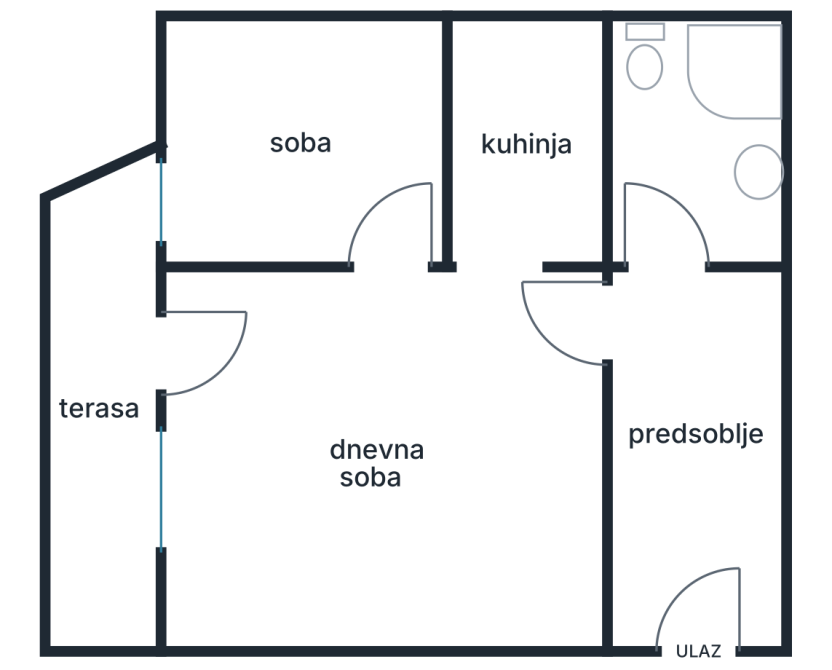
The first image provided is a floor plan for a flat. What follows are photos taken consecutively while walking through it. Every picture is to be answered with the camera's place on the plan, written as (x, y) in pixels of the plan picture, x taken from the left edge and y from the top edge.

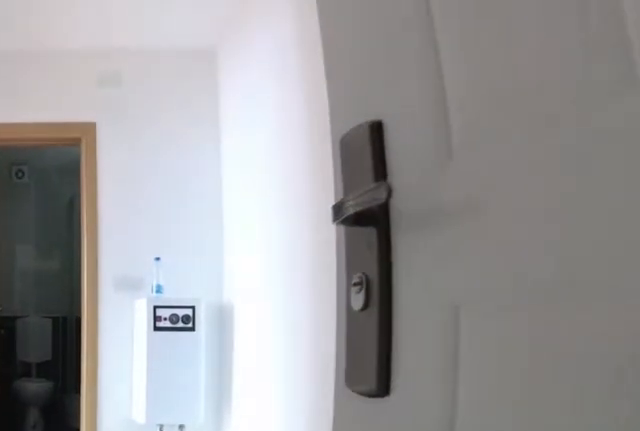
(683, 585)
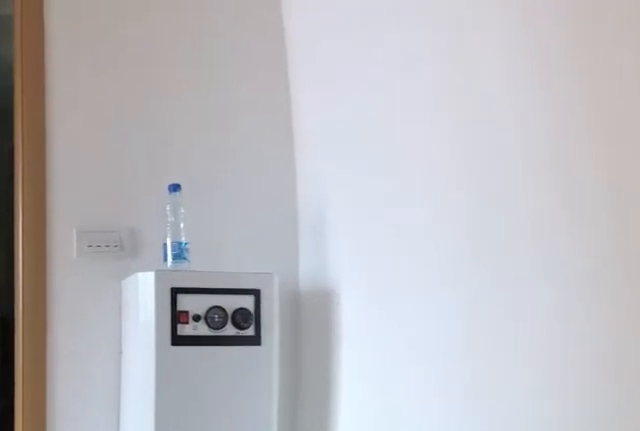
(683, 426)
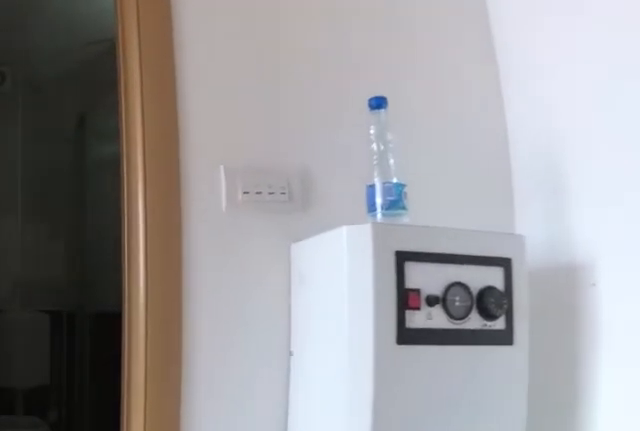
(683, 382)
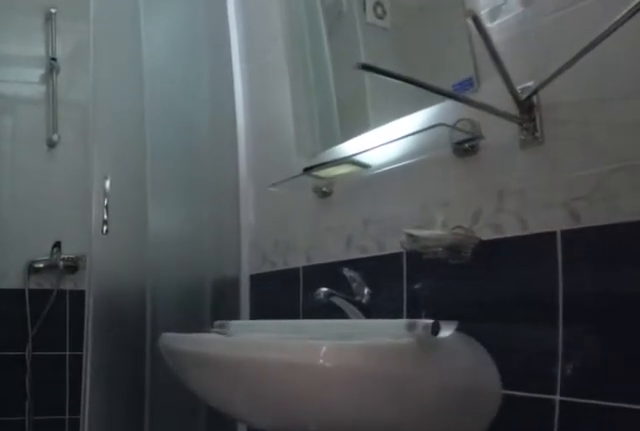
(683, 253)
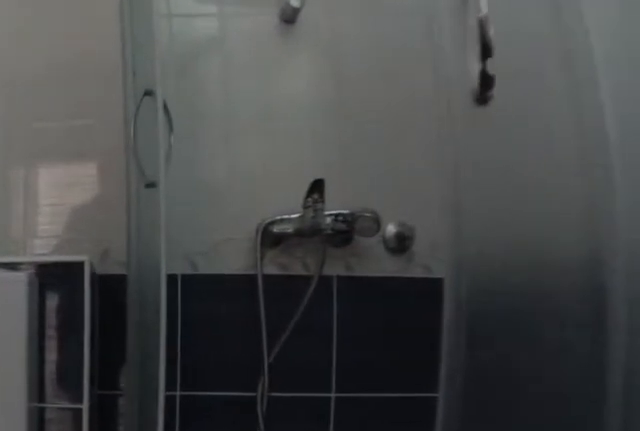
(682, 179)
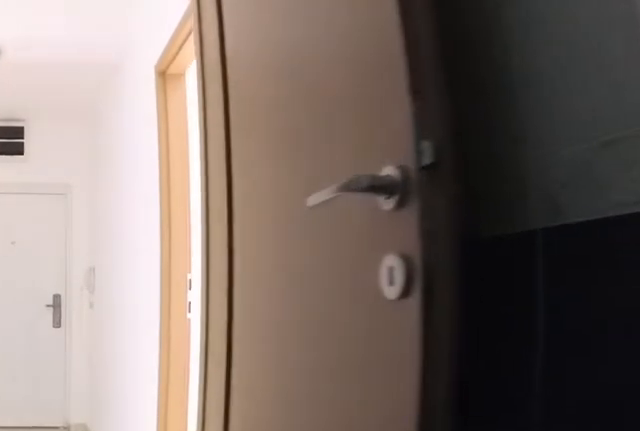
(686, 128)
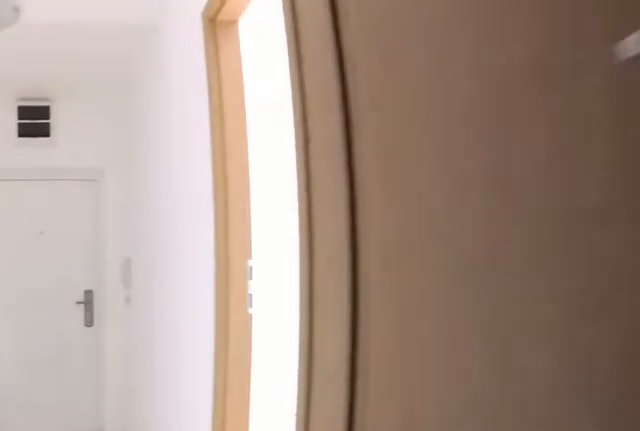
(688, 162)
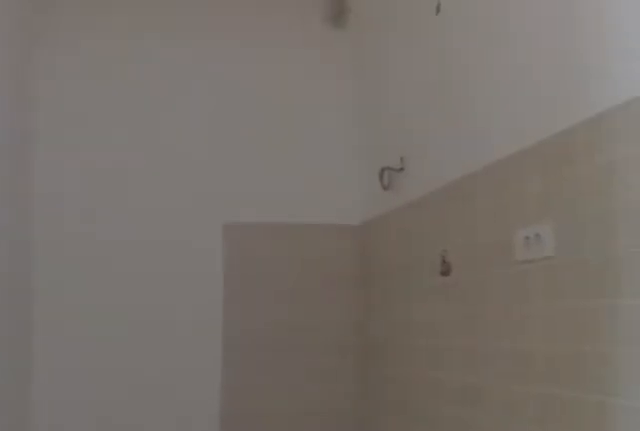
(516, 297)
